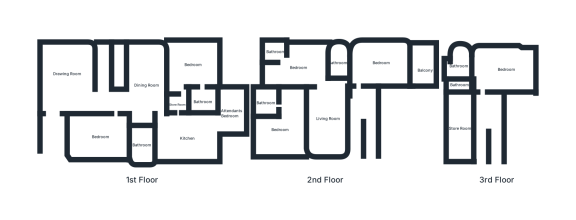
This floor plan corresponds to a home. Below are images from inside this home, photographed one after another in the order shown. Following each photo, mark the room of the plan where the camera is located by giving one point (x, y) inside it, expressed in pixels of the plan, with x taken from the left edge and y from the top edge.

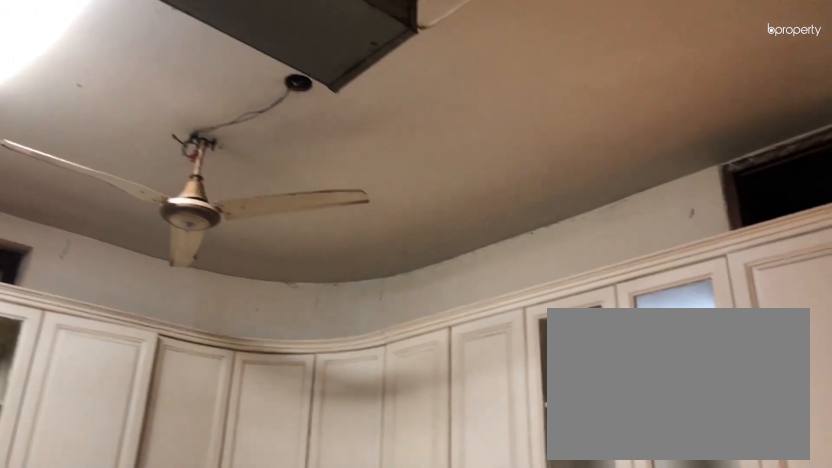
(186, 139)
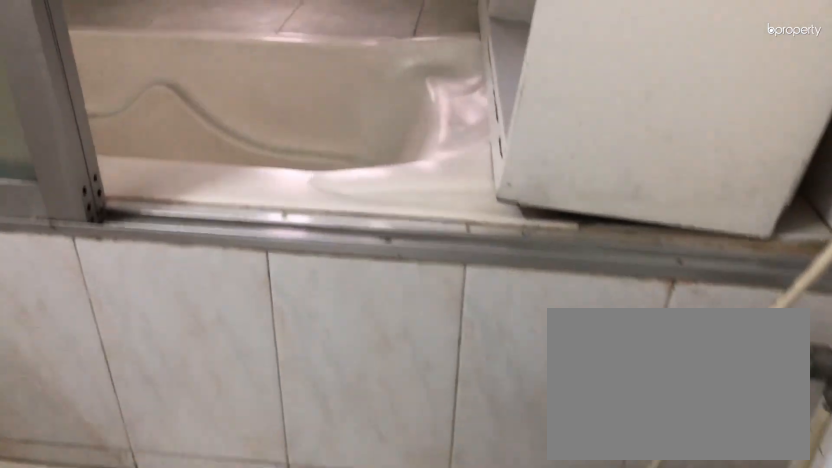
(336, 63)
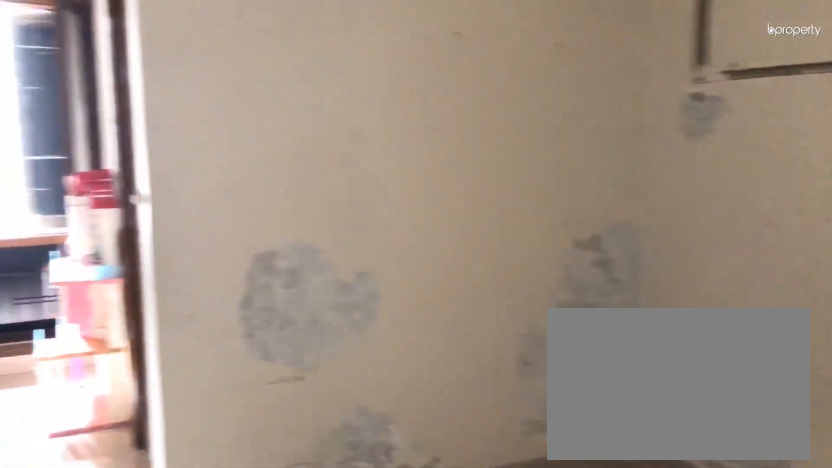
(298, 68)
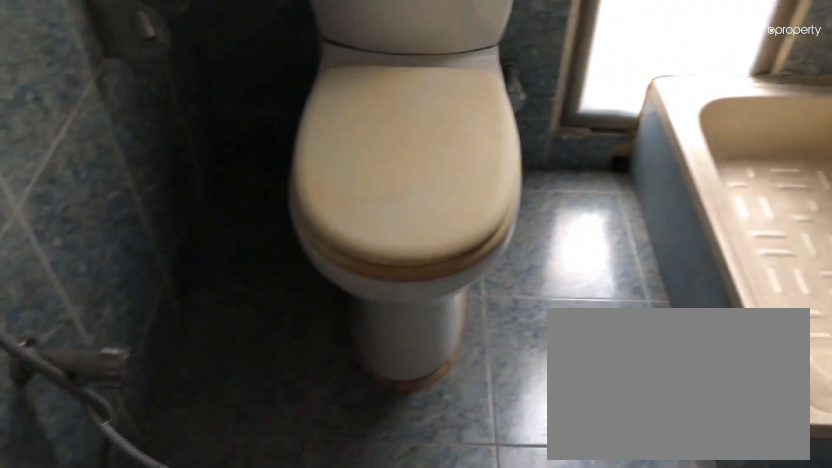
(274, 51)
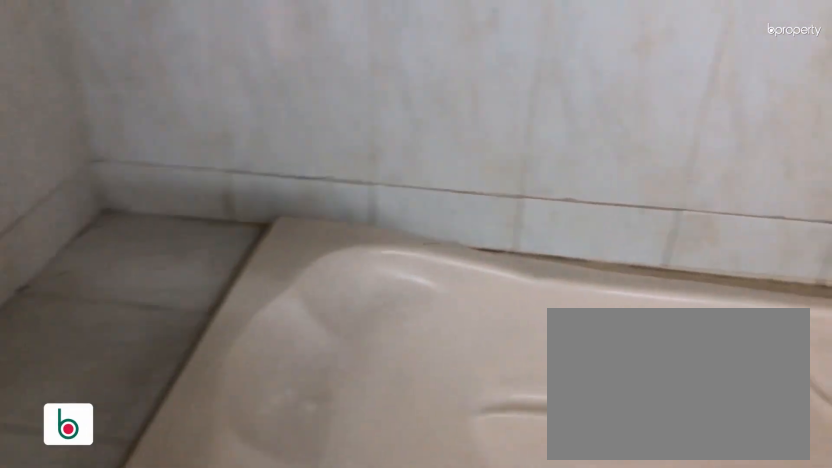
(264, 103)
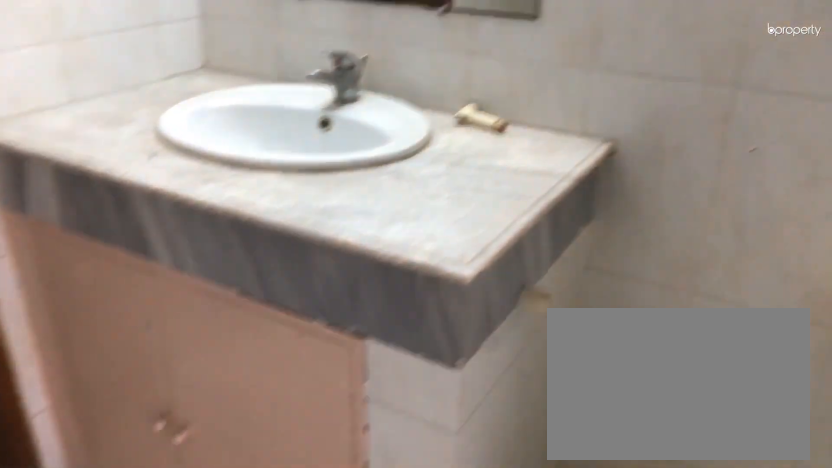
(264, 103)
